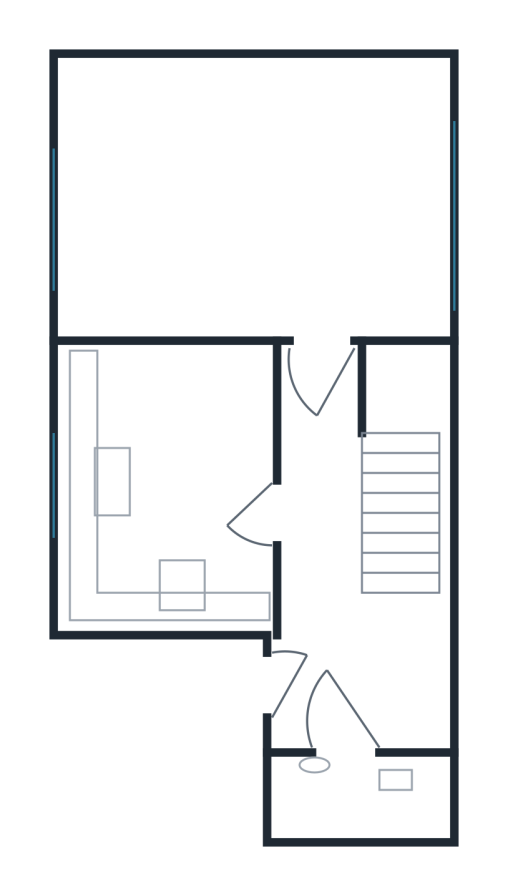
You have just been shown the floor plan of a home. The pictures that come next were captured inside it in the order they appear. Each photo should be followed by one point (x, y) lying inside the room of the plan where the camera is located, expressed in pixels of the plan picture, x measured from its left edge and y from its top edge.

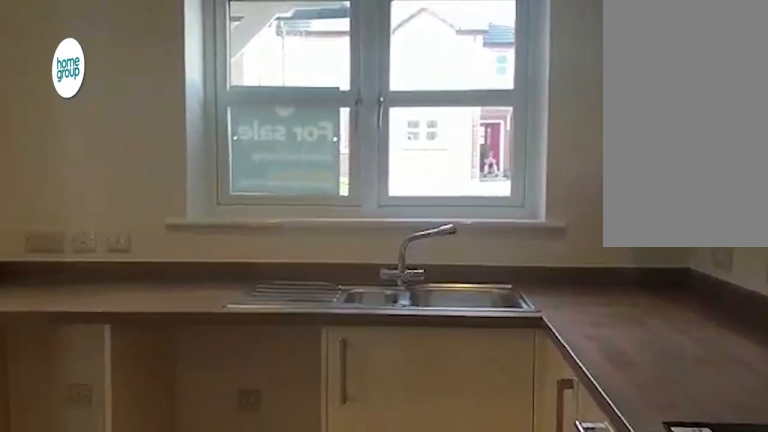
(228, 416)
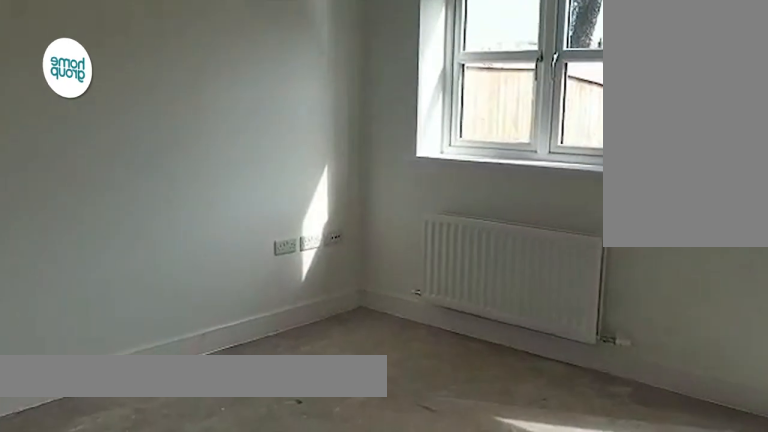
(255, 236)
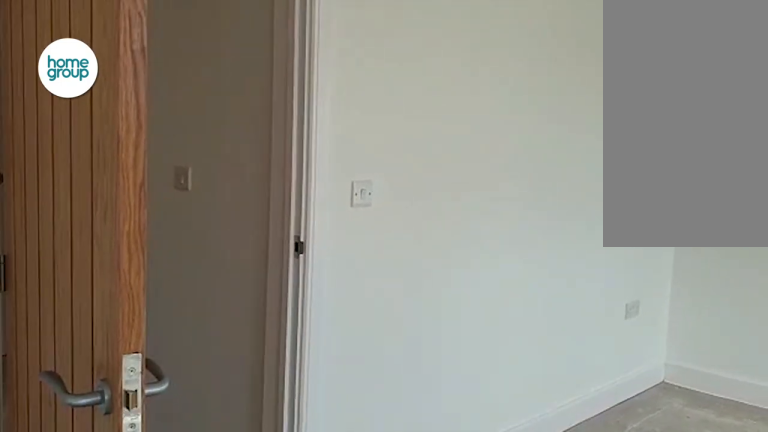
(255, 236)
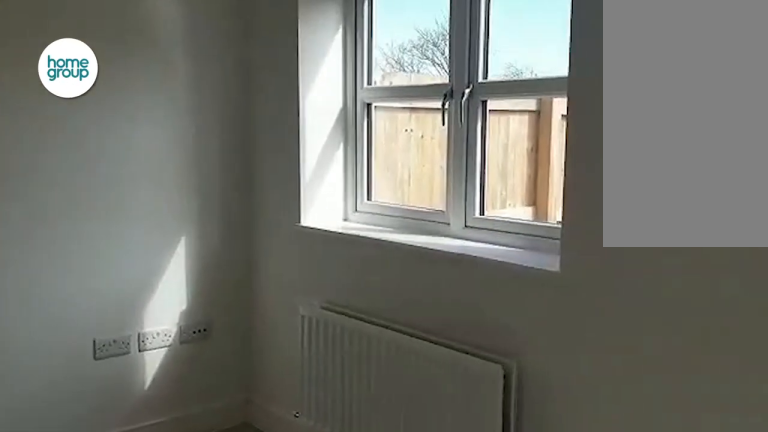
(174, 307)
